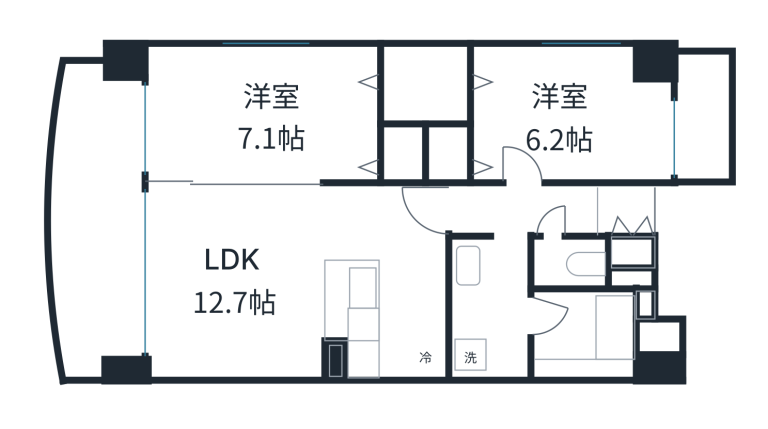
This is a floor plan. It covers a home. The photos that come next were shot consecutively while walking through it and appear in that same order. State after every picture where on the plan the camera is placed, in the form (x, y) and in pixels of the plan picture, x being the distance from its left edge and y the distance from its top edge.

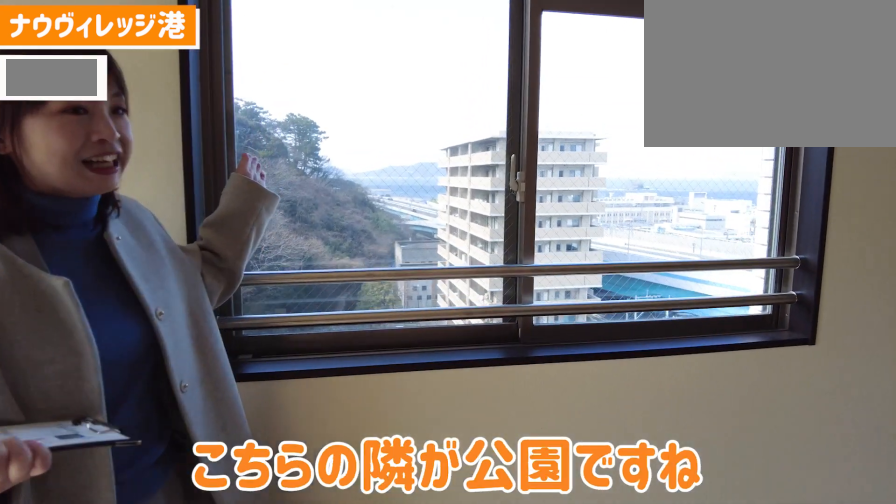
(284, 62)
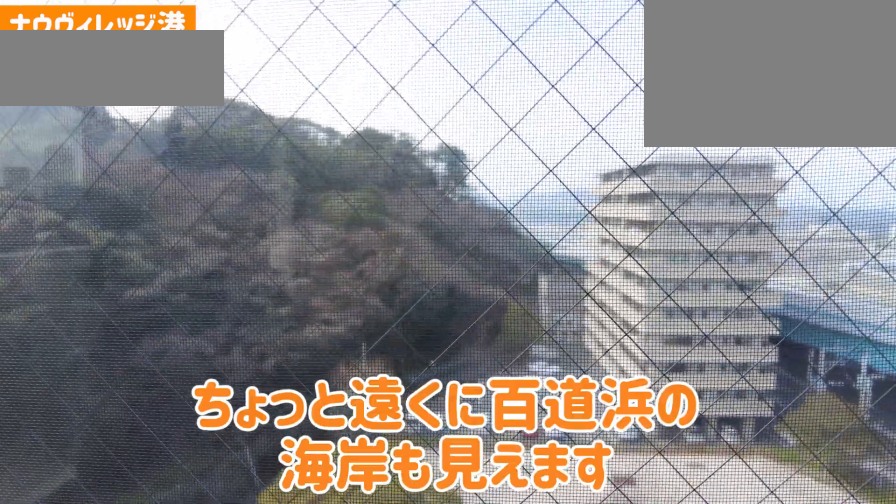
(284, 63)
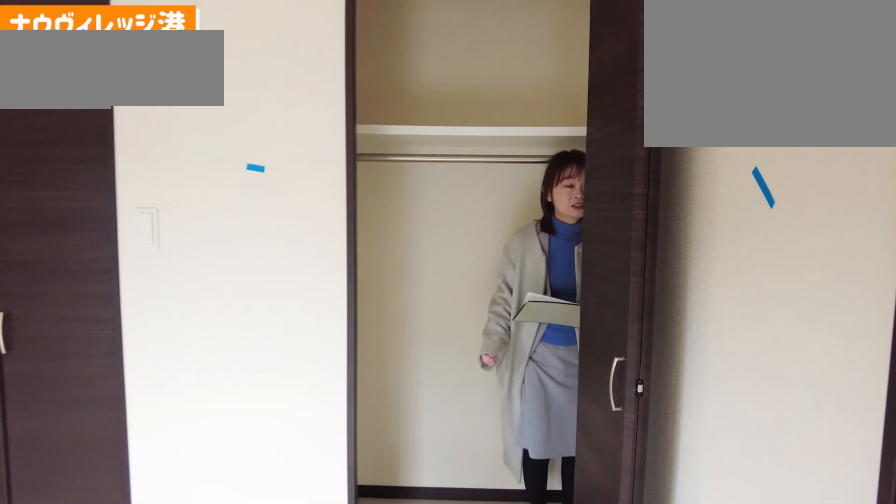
(347, 137)
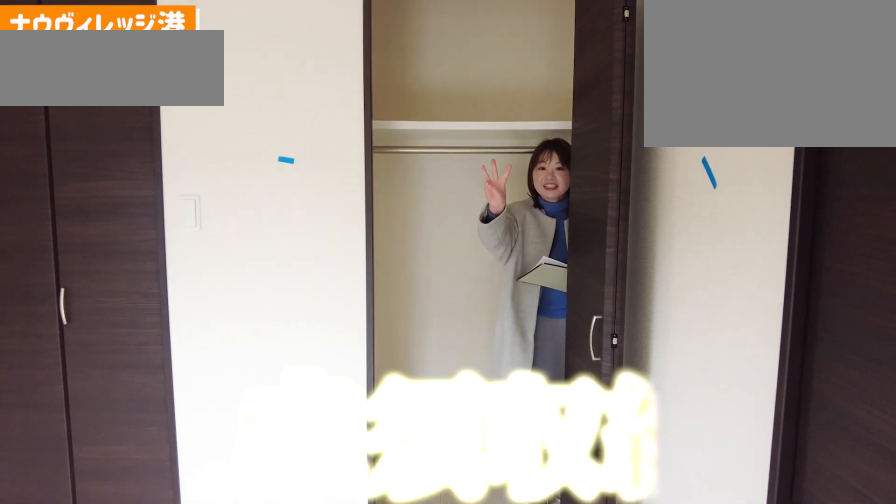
(347, 137)
